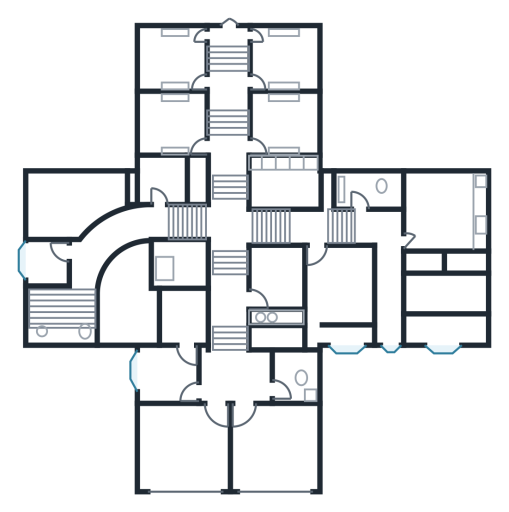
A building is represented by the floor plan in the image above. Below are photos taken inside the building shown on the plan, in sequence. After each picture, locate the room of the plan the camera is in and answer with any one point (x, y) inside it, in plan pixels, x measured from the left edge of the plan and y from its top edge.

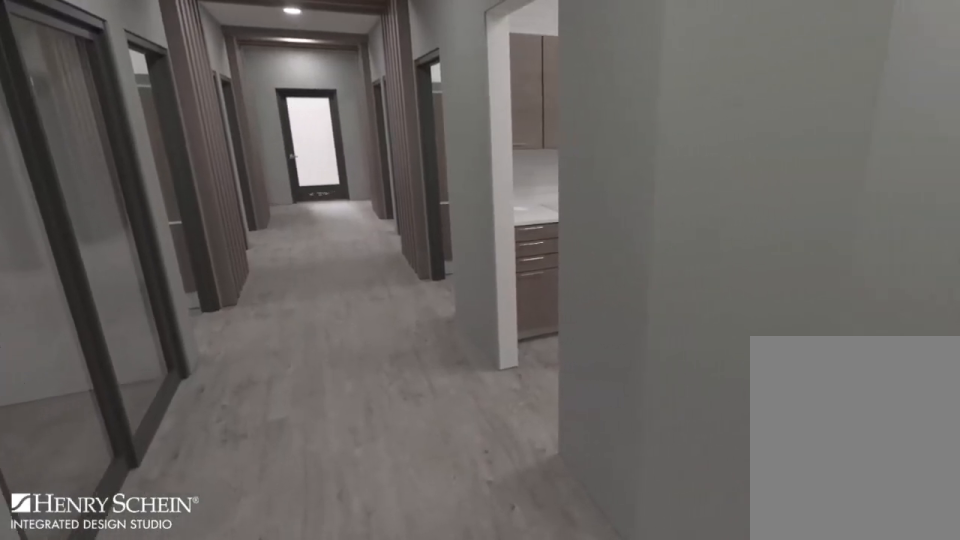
(271, 228)
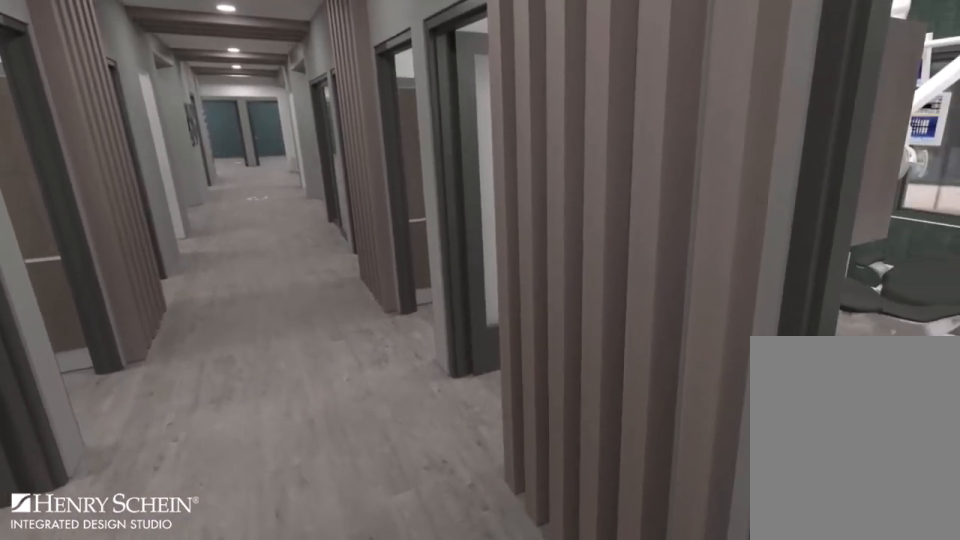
(229, 64)
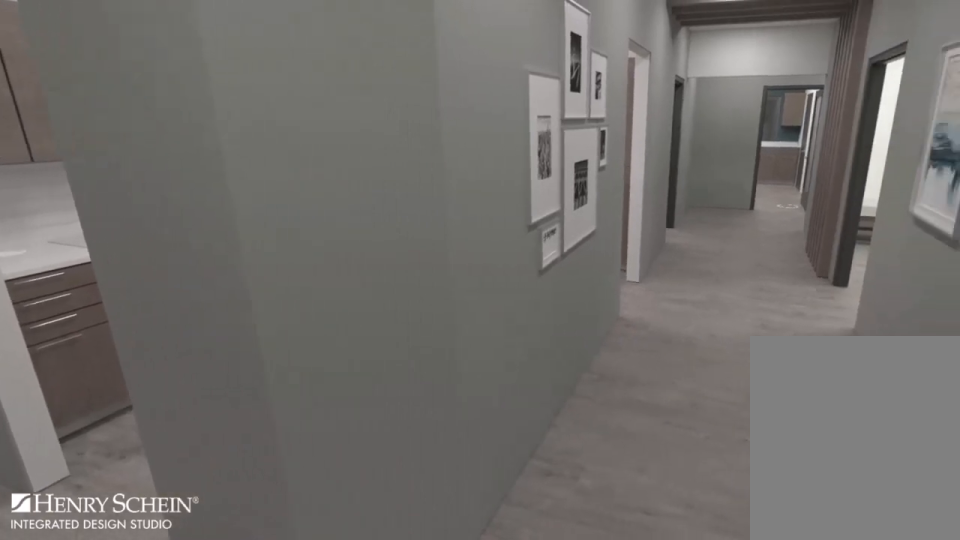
(229, 226)
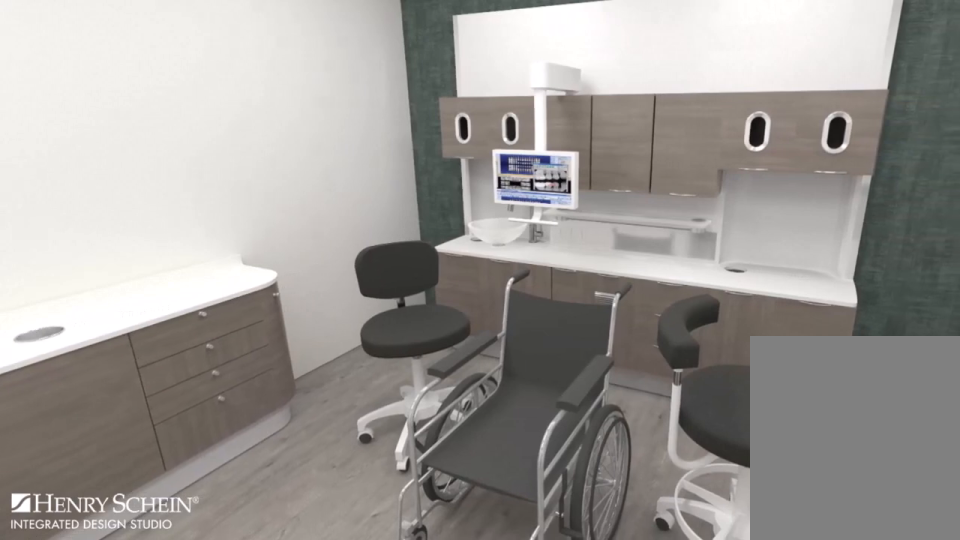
(331, 274)
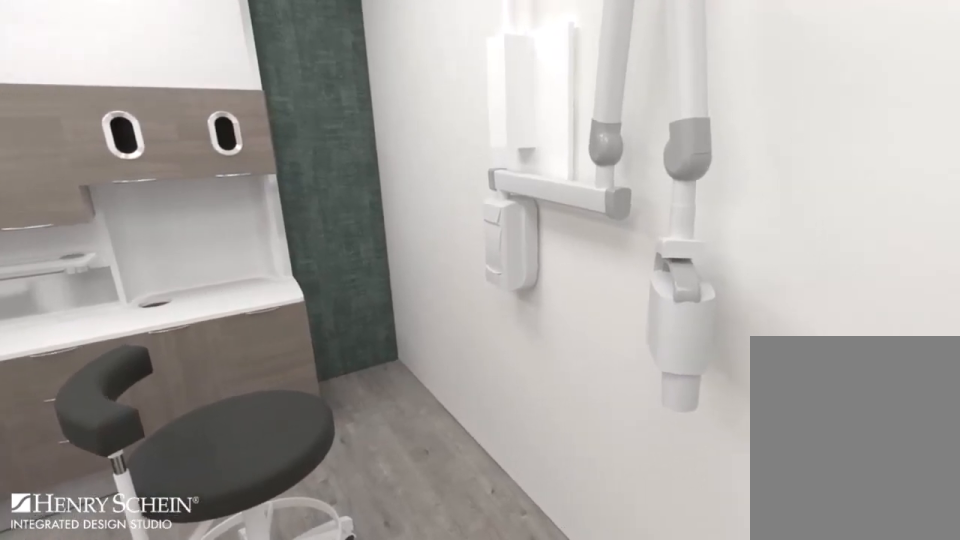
(331, 274)
